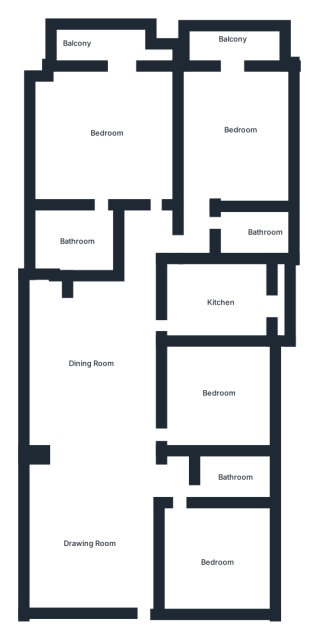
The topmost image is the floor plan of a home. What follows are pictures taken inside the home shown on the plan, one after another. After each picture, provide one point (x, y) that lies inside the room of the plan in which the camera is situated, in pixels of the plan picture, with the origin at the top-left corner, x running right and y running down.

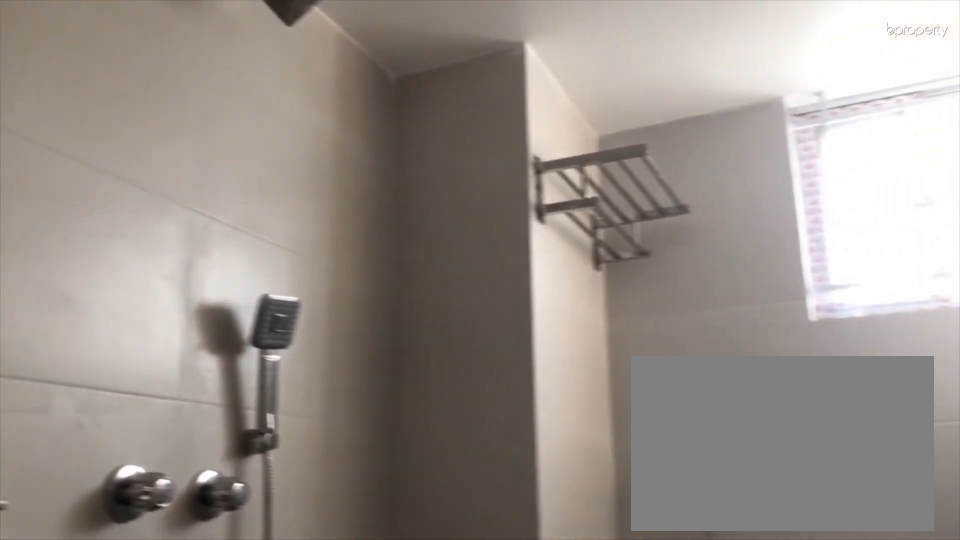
(231, 474)
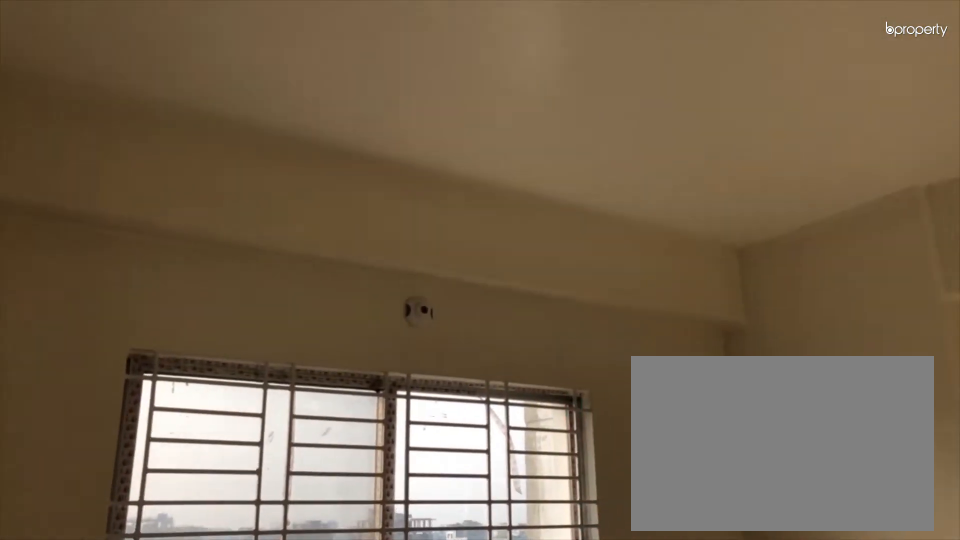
(219, 559)
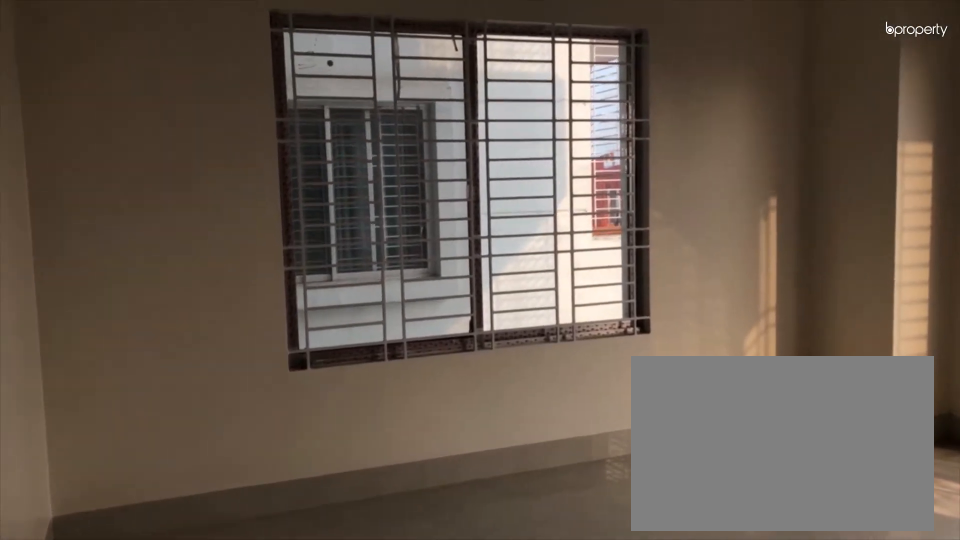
(137, 164)
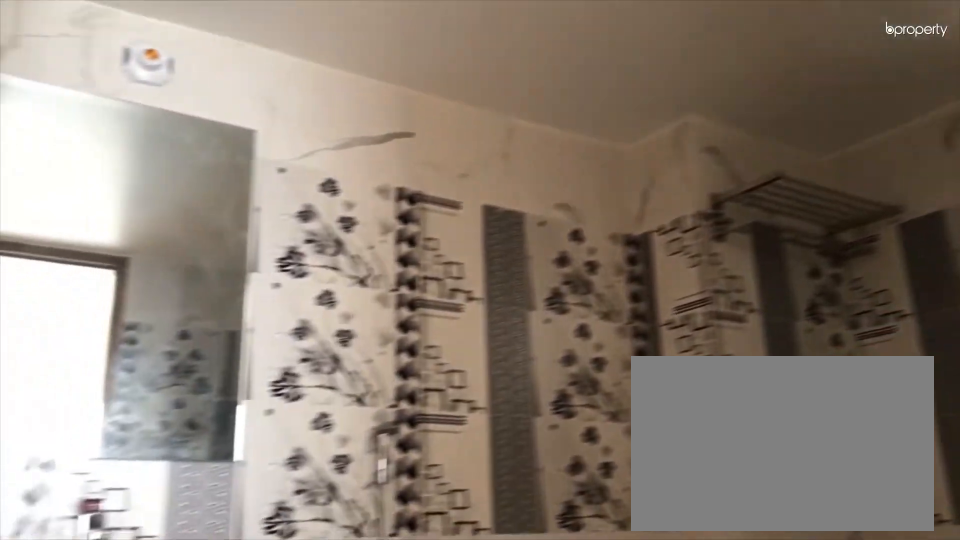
(75, 240)
